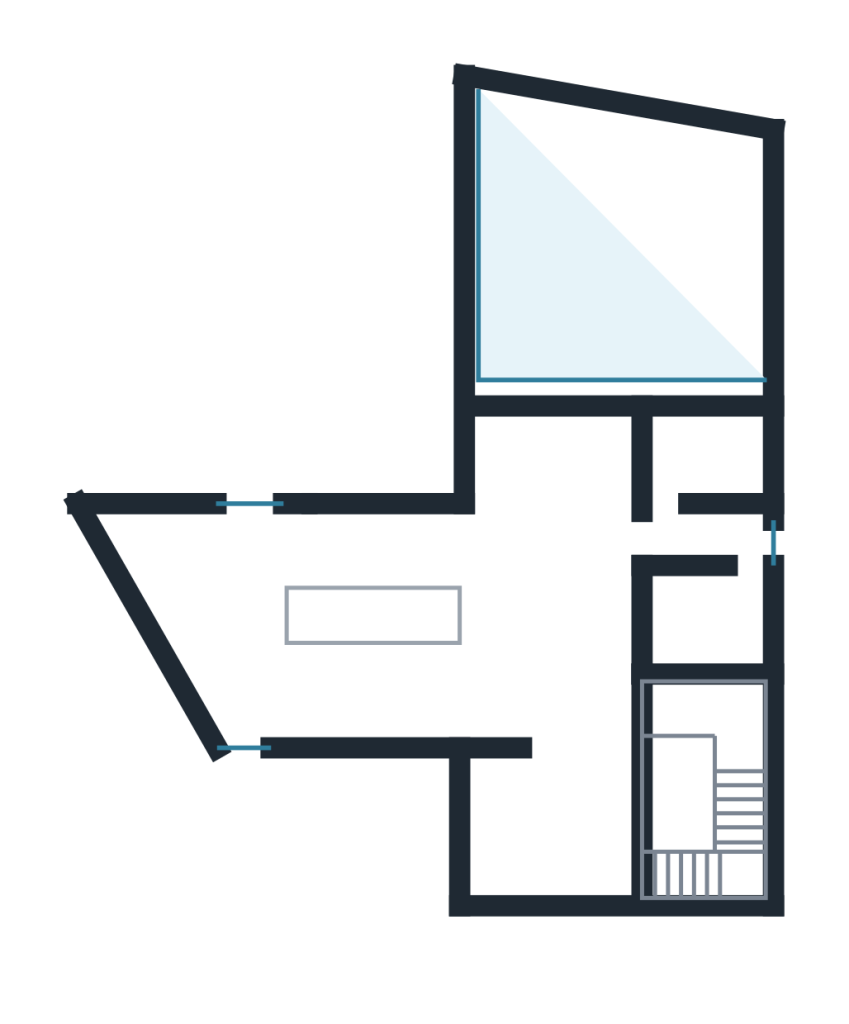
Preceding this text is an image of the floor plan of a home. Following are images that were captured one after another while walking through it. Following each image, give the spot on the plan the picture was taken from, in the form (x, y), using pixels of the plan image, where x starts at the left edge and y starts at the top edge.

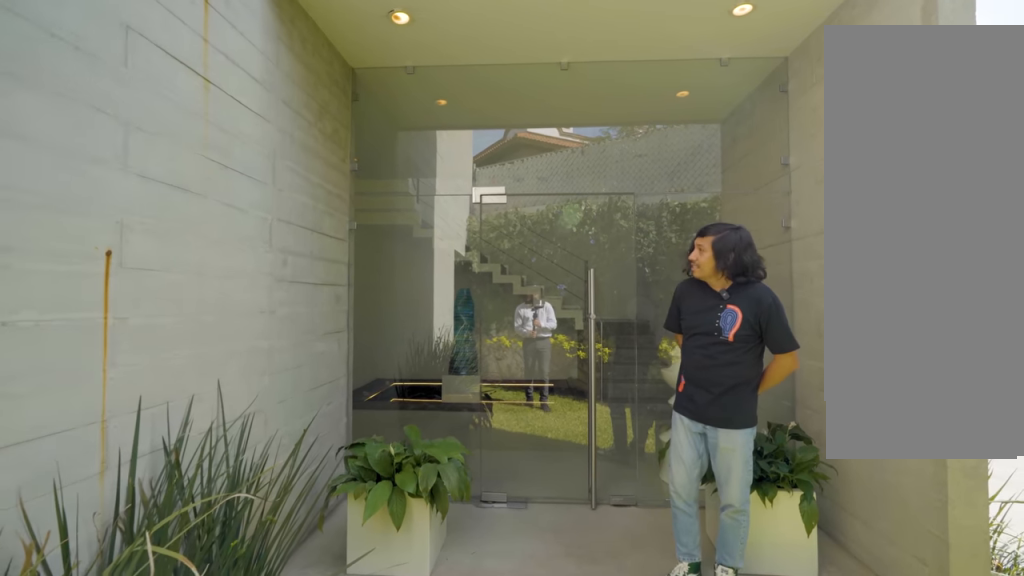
(393, 833)
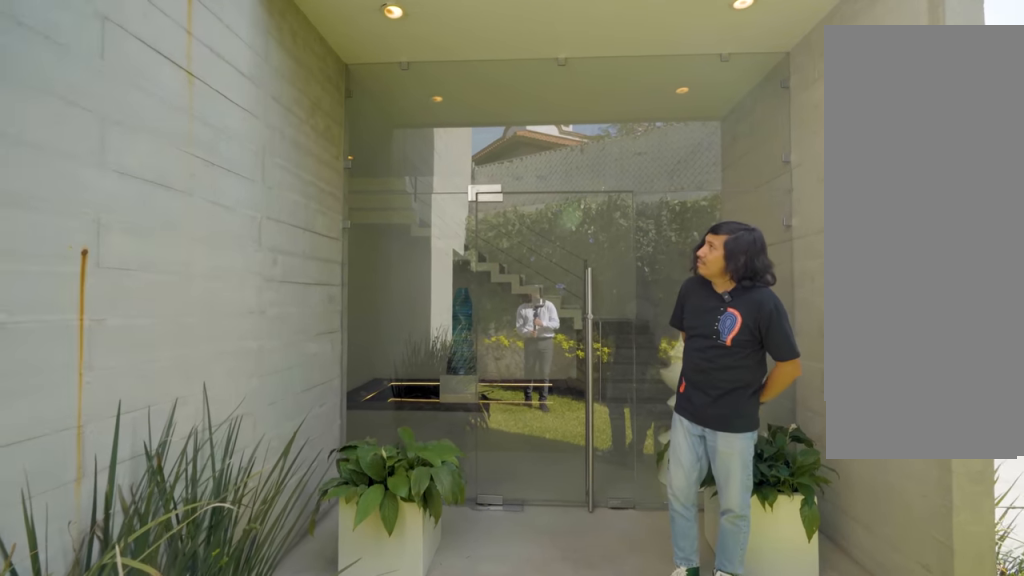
(399, 833)
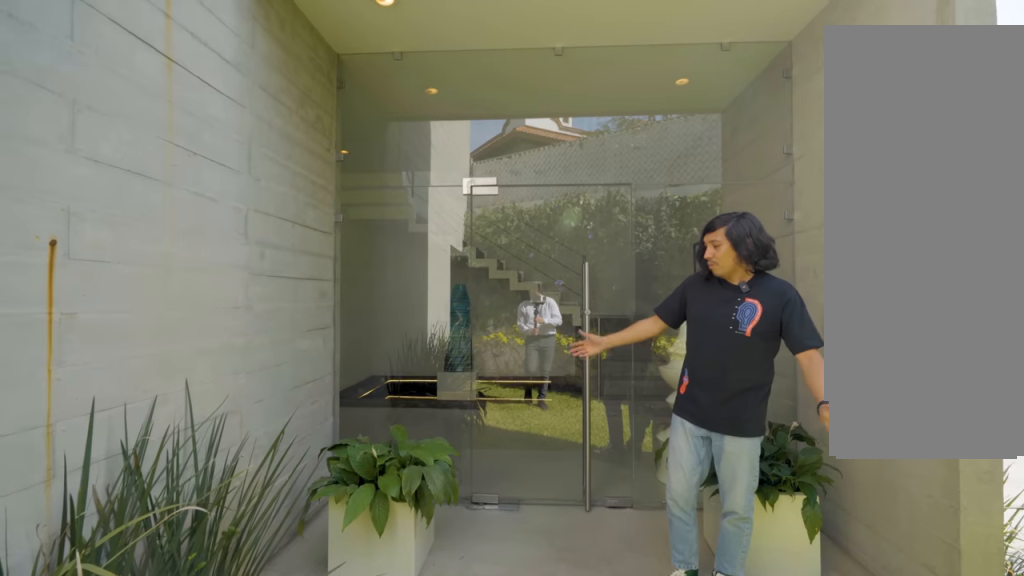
(400, 831)
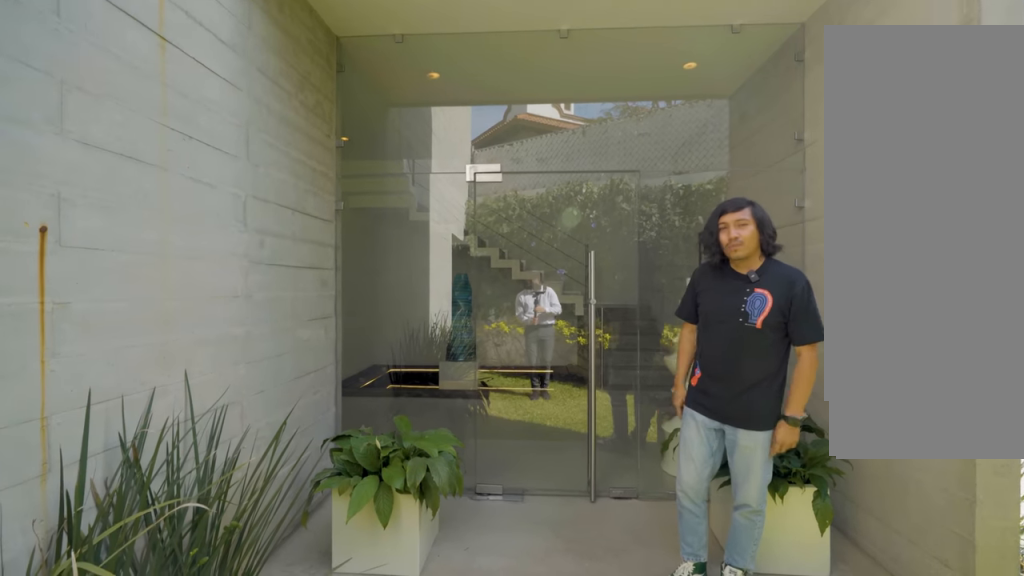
(399, 831)
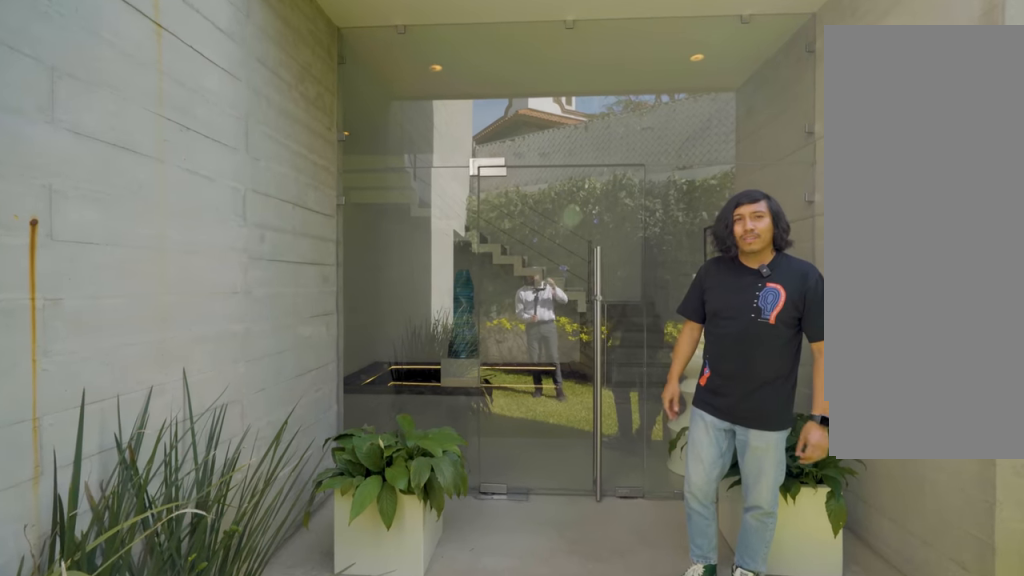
(400, 830)
